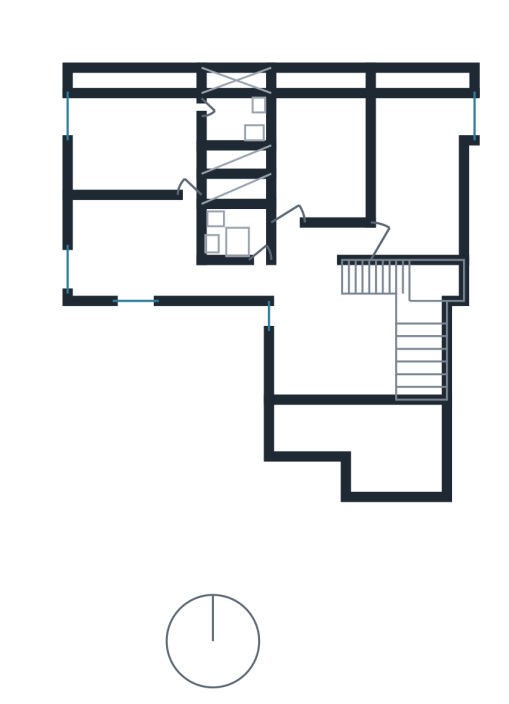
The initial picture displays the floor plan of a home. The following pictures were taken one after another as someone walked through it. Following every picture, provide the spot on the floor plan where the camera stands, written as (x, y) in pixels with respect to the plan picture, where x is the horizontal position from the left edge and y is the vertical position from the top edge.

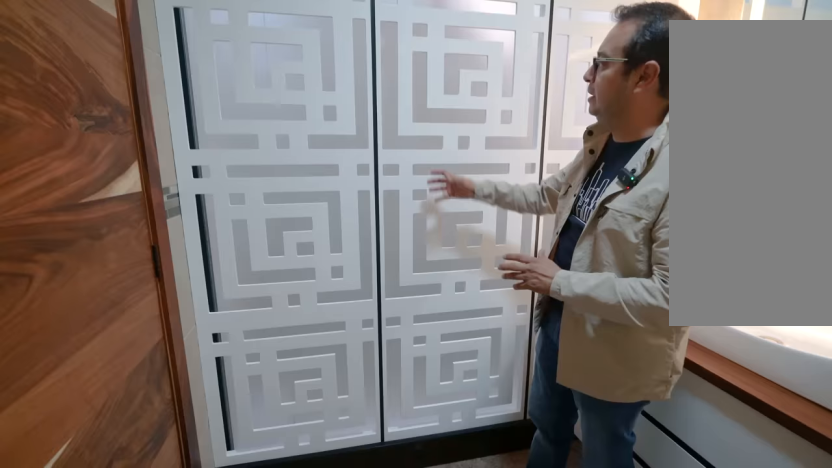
(237, 115)
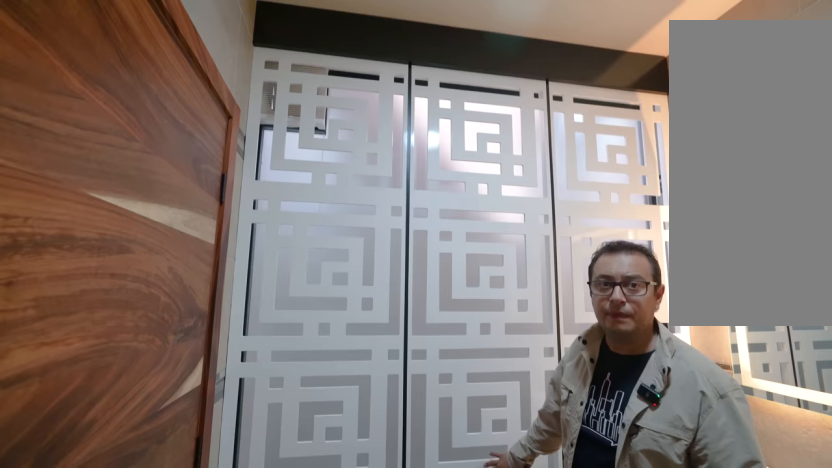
(235, 117)
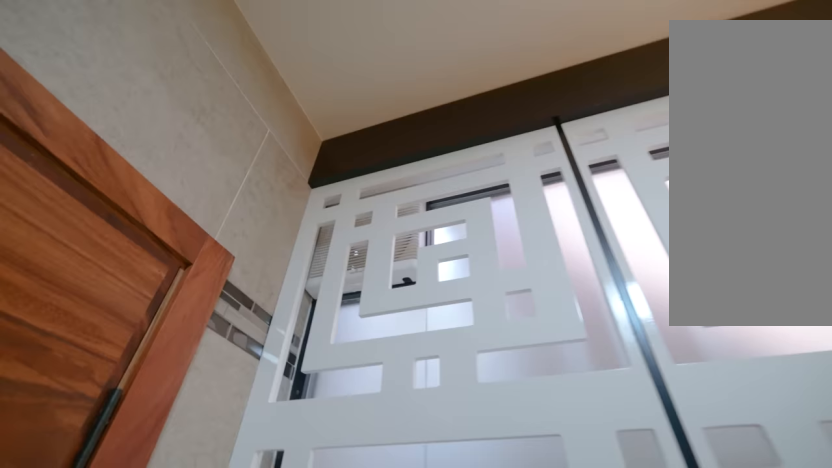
(237, 115)
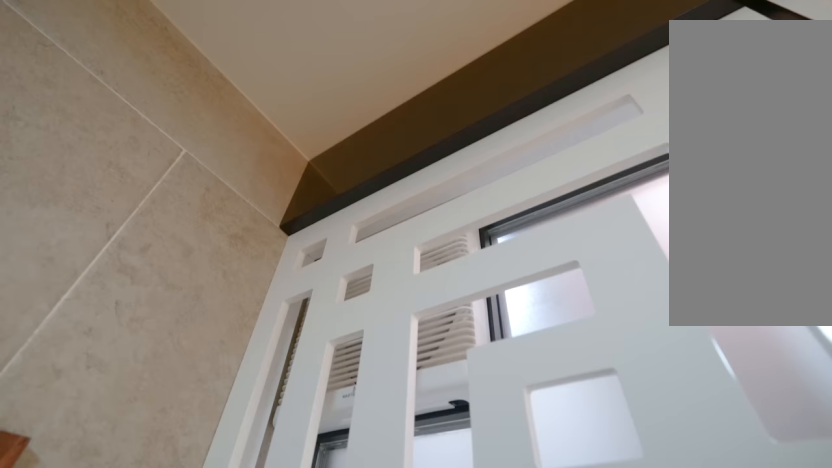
(237, 115)
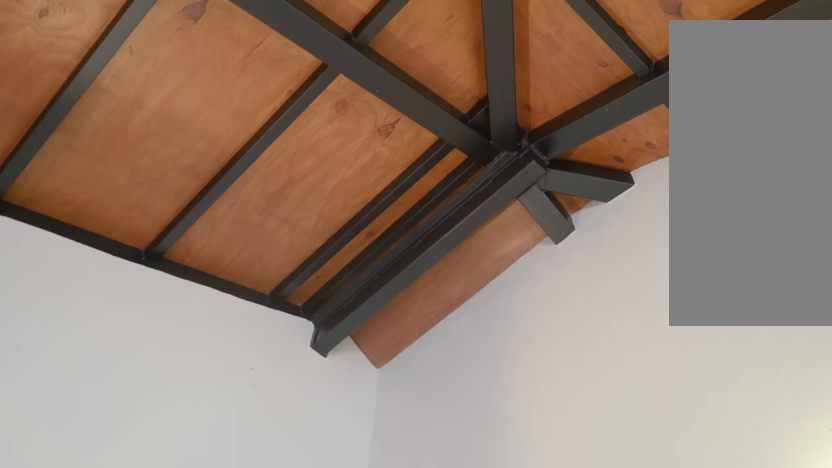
(187, 115)
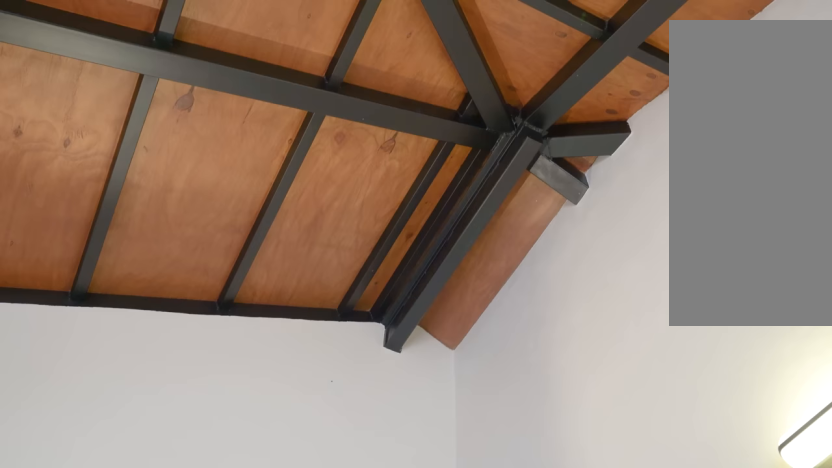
(177, 131)
